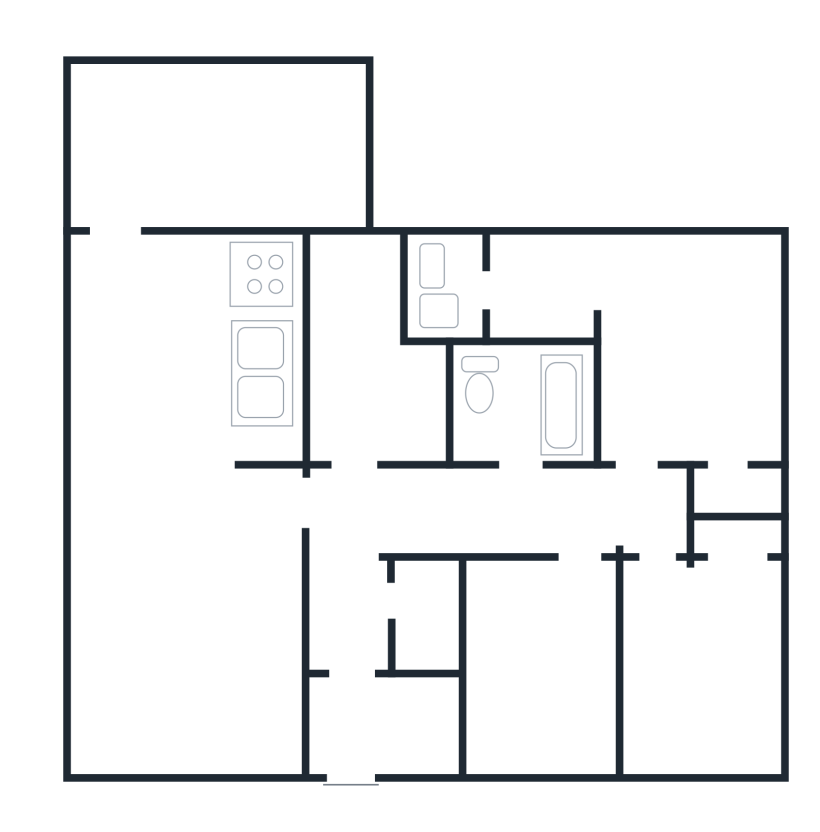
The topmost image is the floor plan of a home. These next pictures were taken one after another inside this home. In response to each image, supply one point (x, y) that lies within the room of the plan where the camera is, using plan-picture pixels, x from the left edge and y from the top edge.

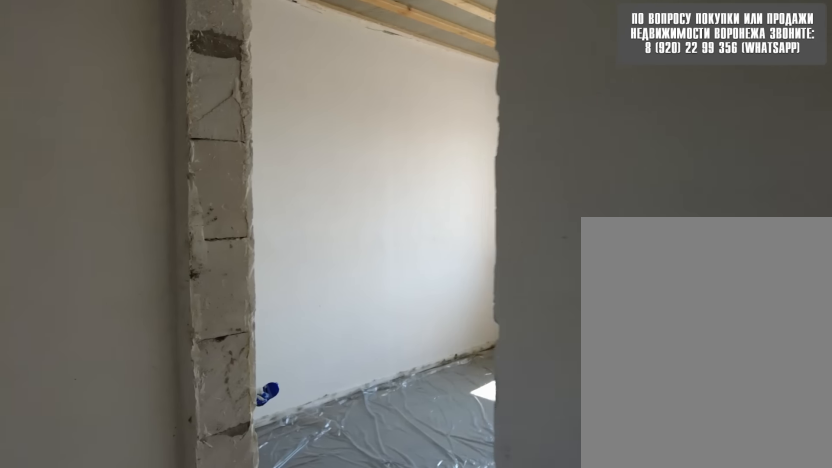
(627, 535)
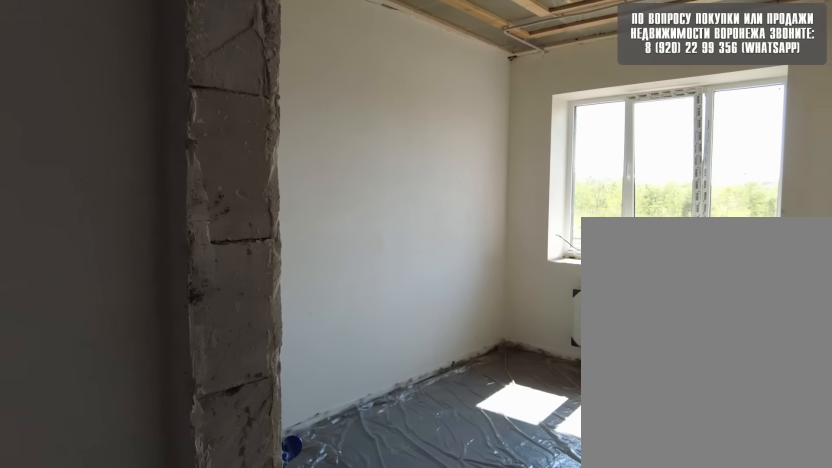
(657, 538)
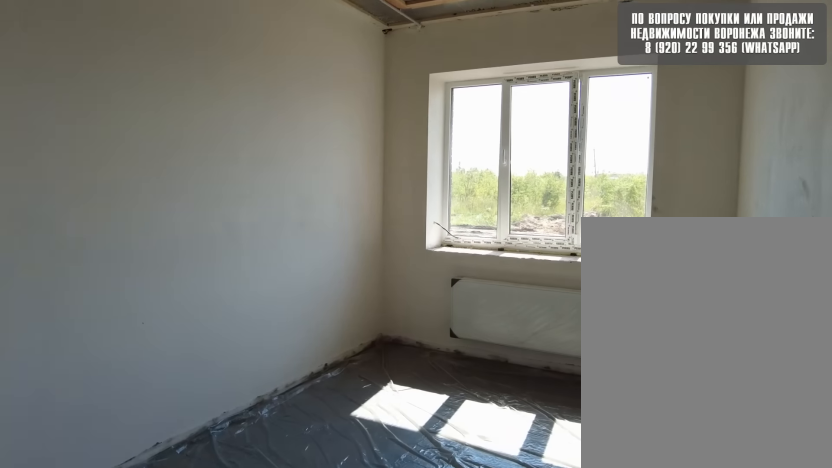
(675, 610)
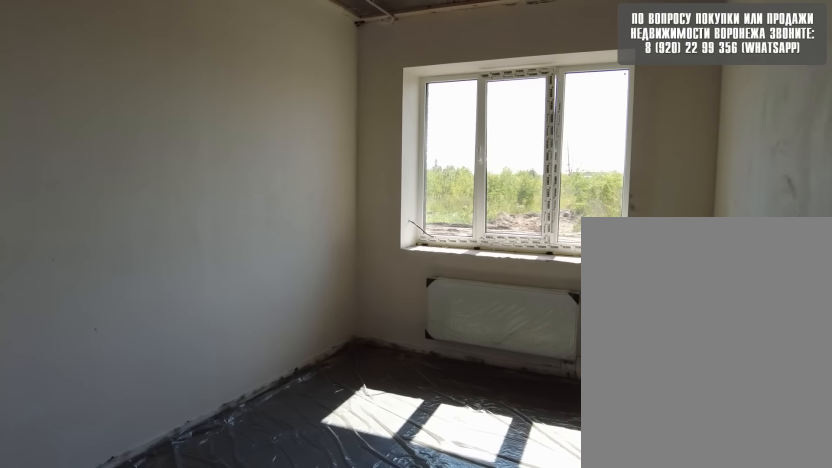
(681, 660)
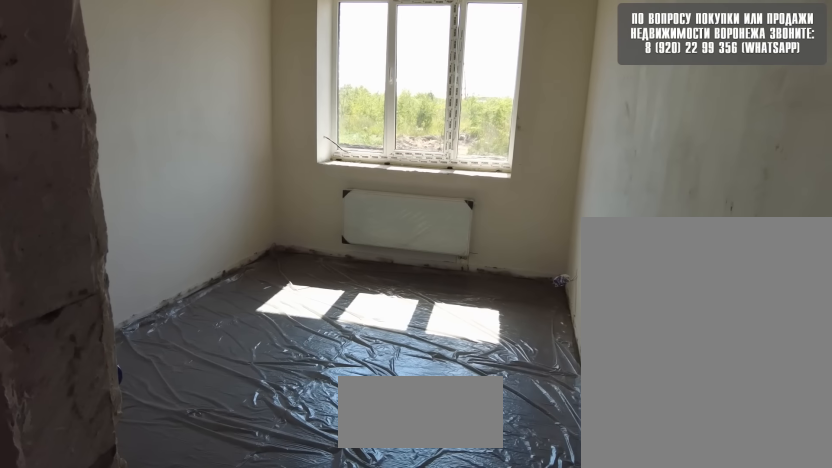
(680, 660)
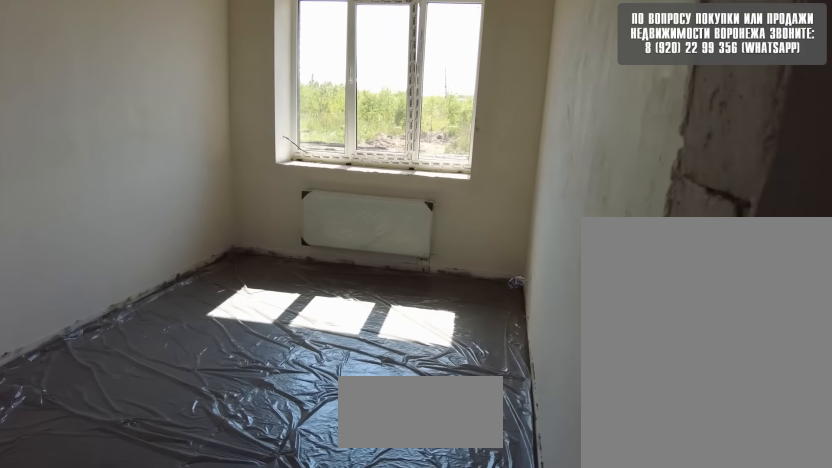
(674, 625)
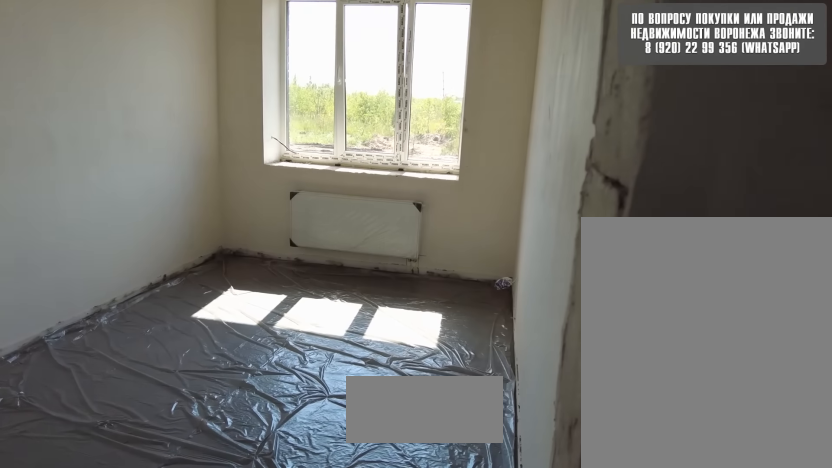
(672, 616)
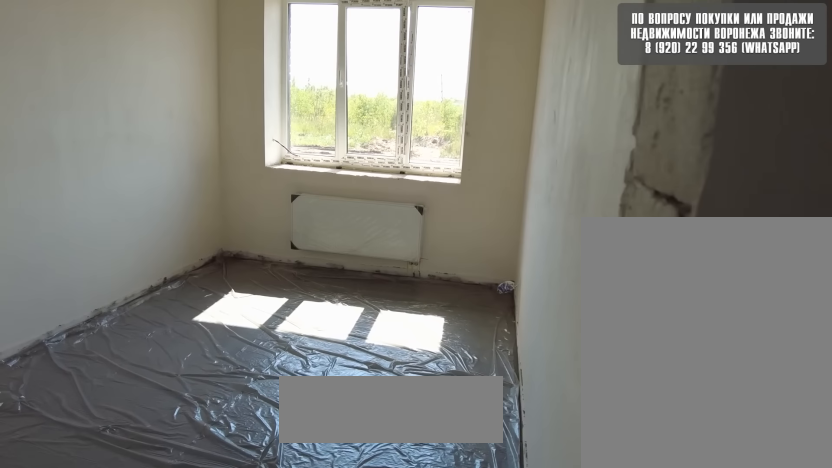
(677, 633)
